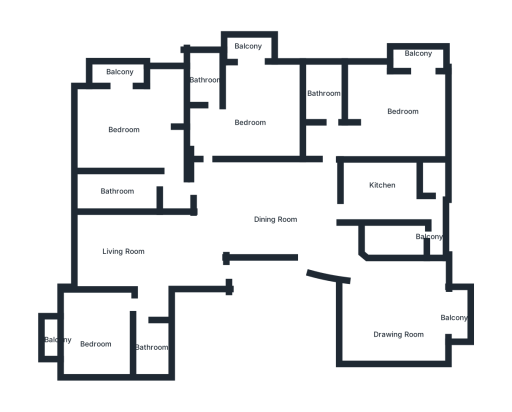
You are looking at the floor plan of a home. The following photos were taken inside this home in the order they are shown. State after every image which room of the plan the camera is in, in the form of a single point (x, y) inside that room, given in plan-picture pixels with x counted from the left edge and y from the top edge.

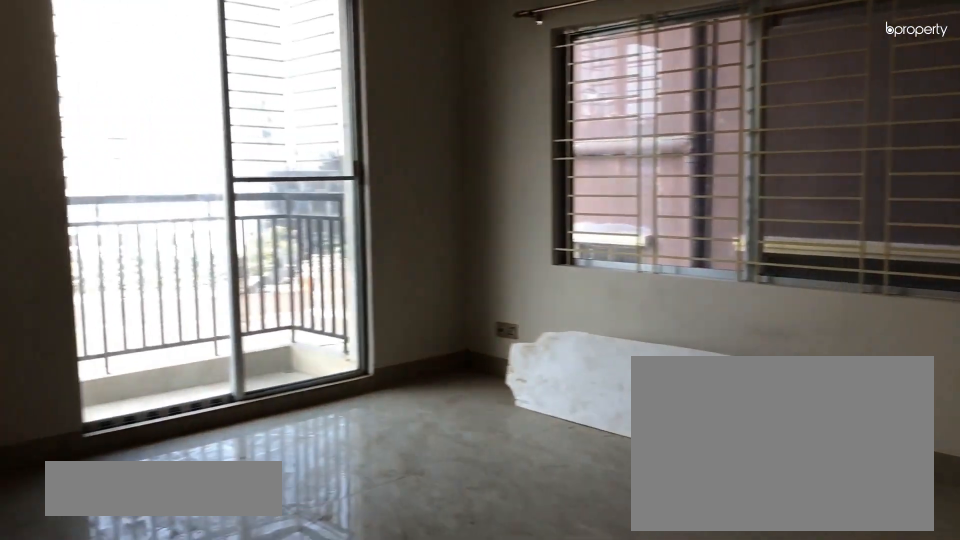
(400, 311)
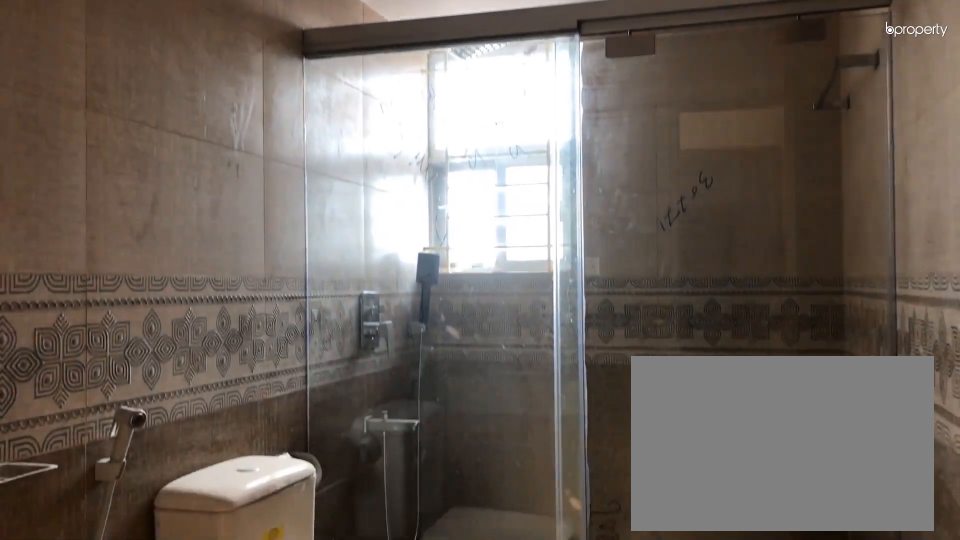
(328, 89)
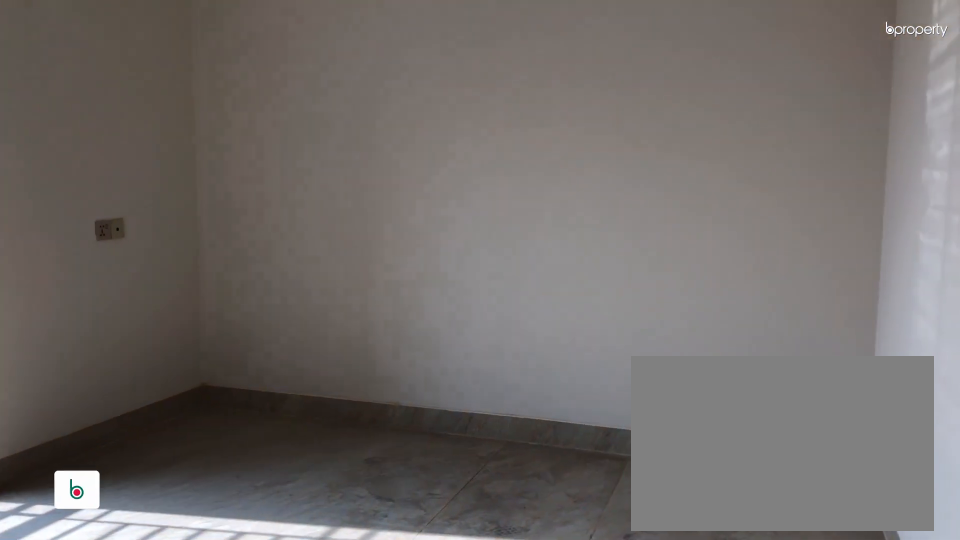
(254, 113)
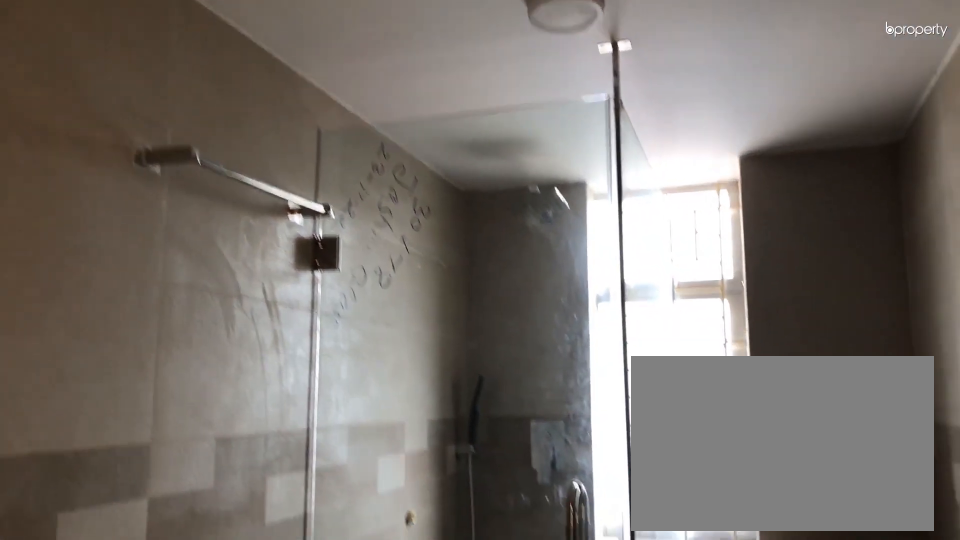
(122, 189)
